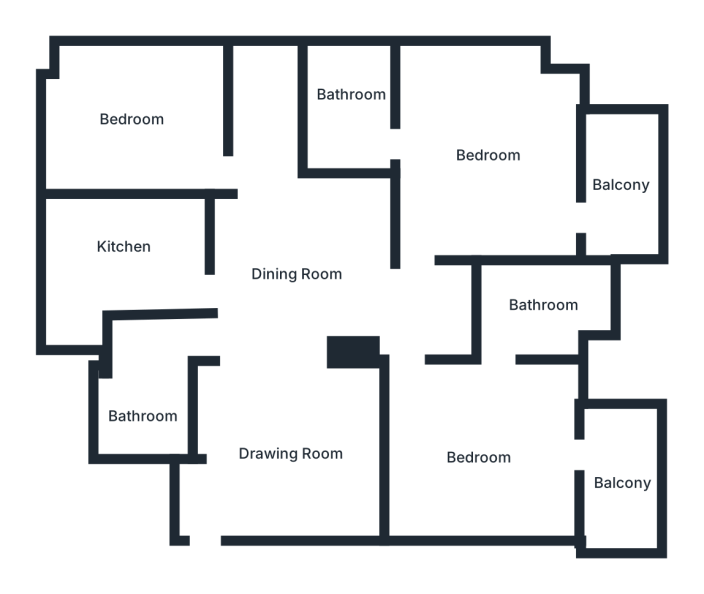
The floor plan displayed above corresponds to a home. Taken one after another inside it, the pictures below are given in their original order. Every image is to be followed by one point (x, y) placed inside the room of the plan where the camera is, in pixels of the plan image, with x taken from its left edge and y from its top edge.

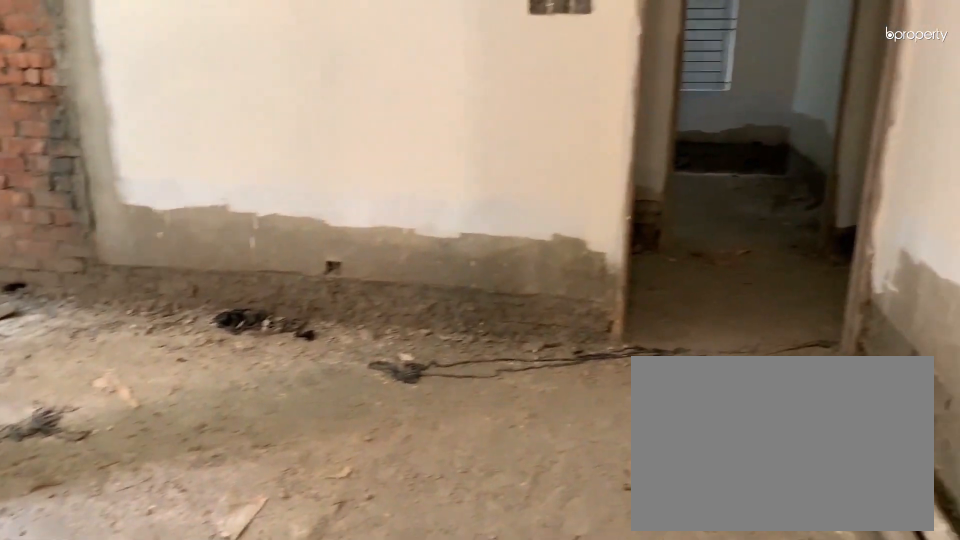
(480, 147)
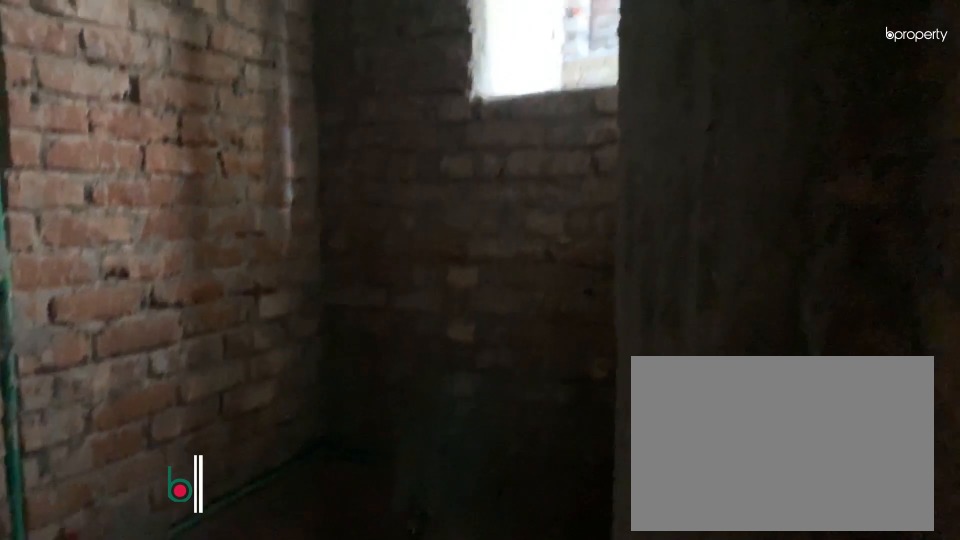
(348, 112)
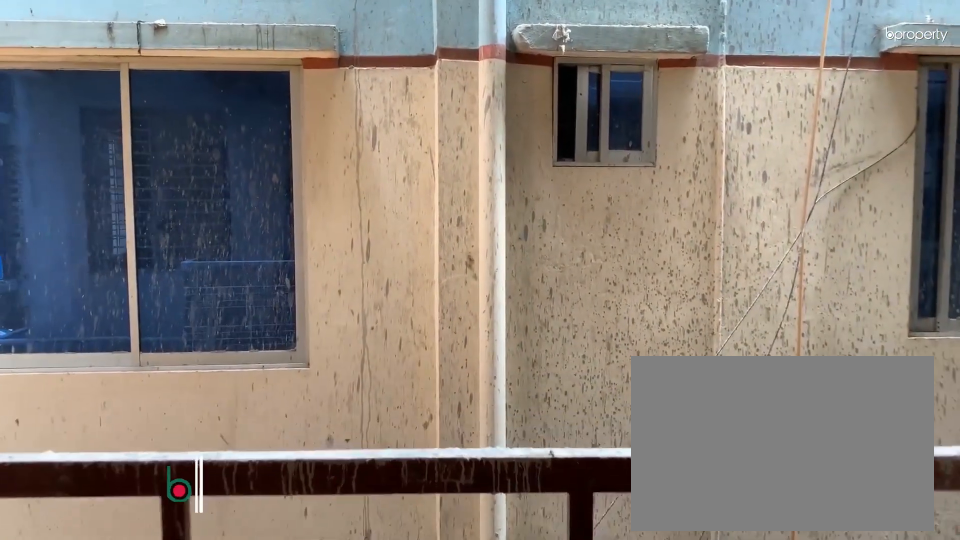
(625, 175)
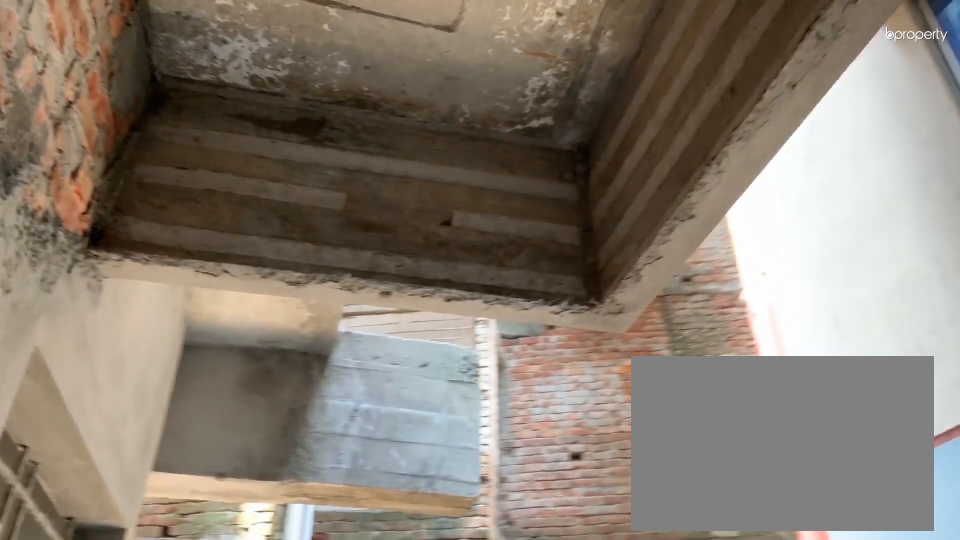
(626, 175)
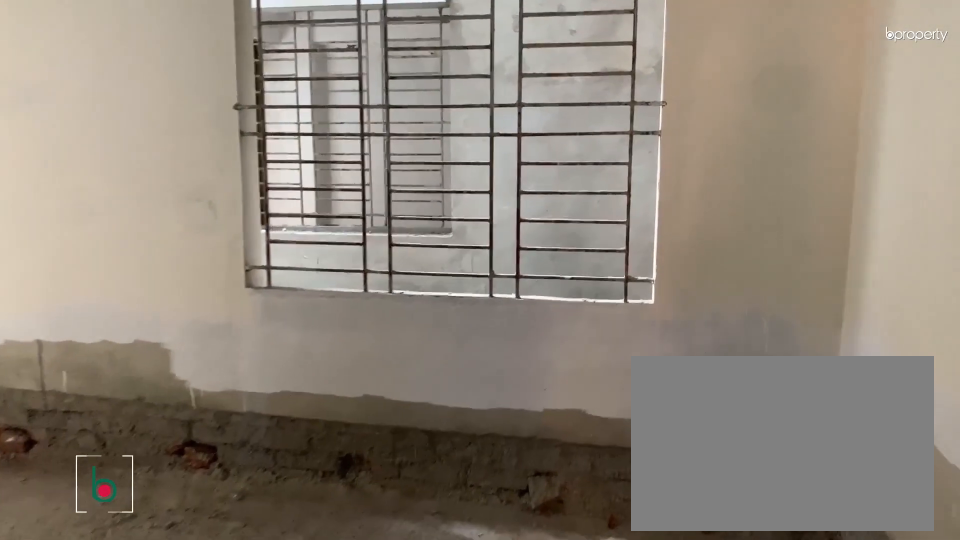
(490, 450)
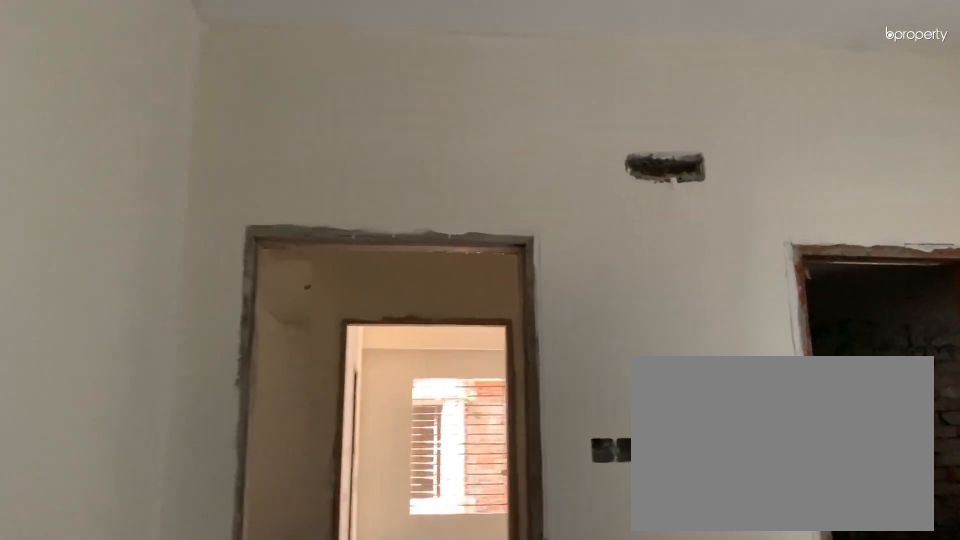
(490, 450)
